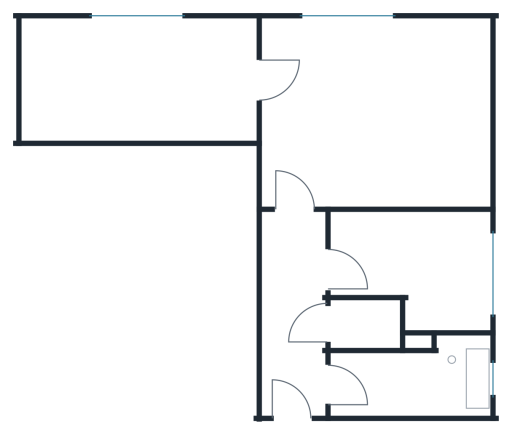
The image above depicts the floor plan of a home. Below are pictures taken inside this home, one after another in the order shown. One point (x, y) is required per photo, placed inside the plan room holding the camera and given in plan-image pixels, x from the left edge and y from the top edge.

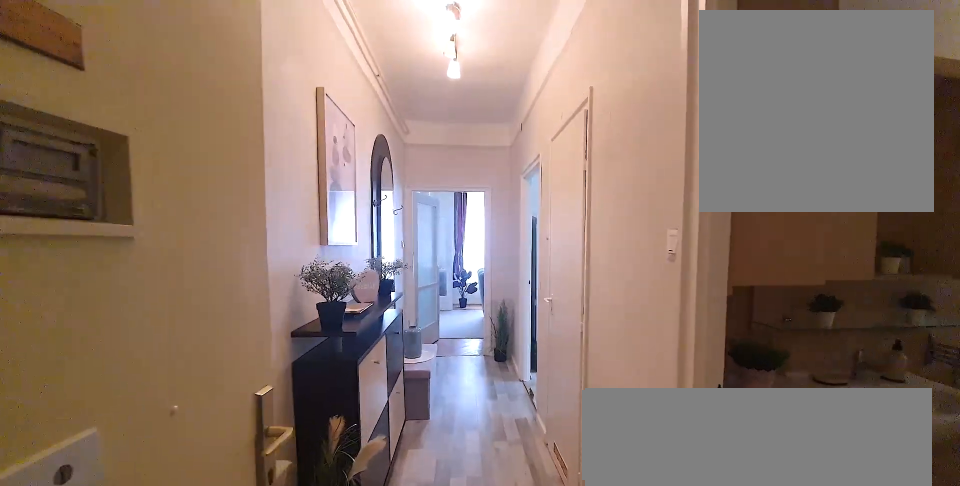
(300, 323)
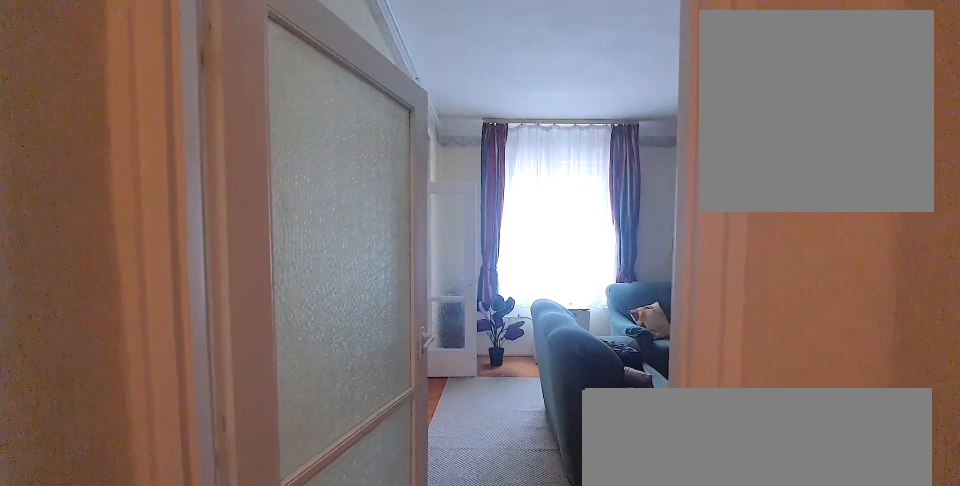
(301, 322)
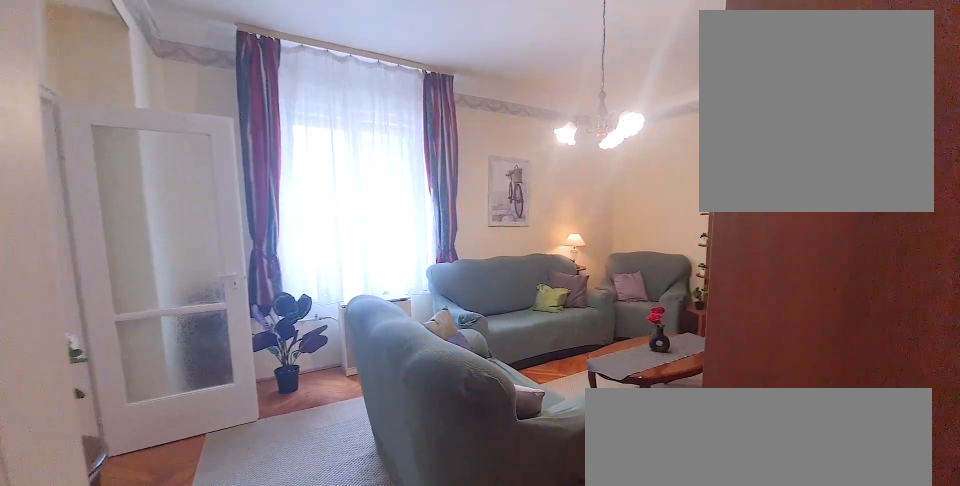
(382, 121)
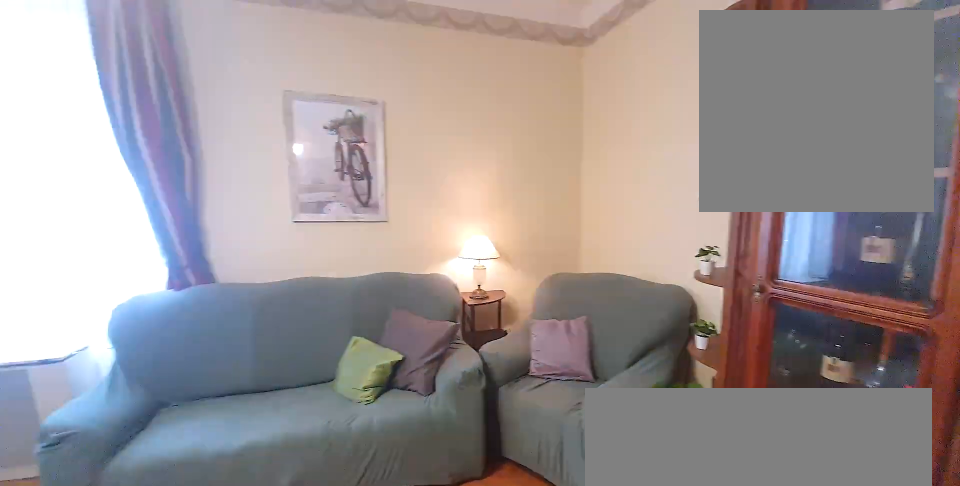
(382, 121)
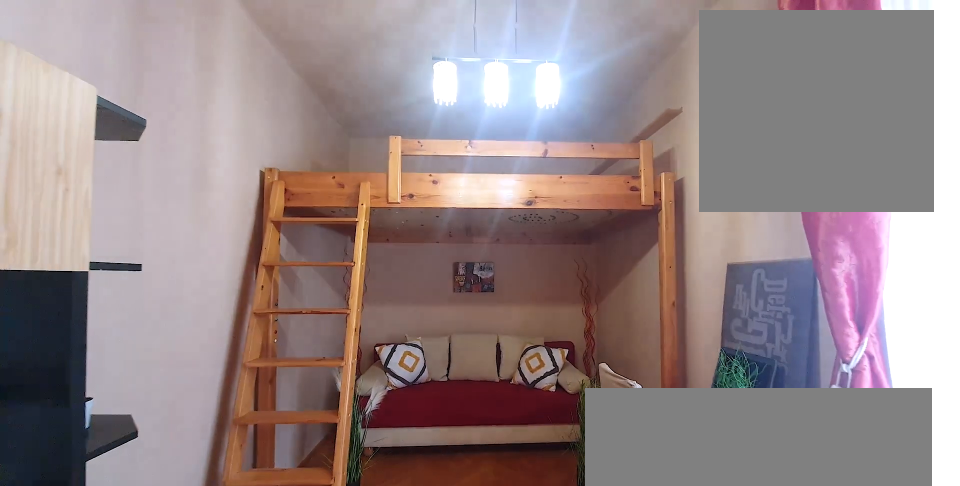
(141, 80)
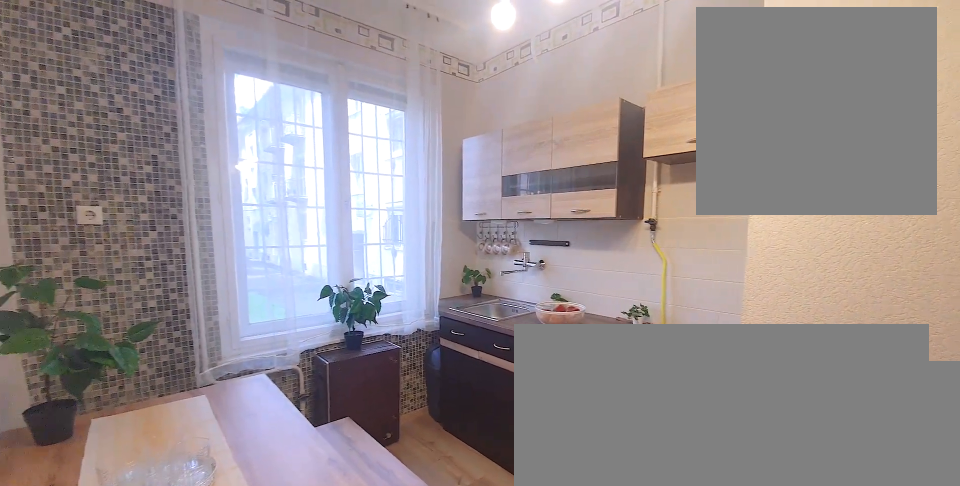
(420, 258)
